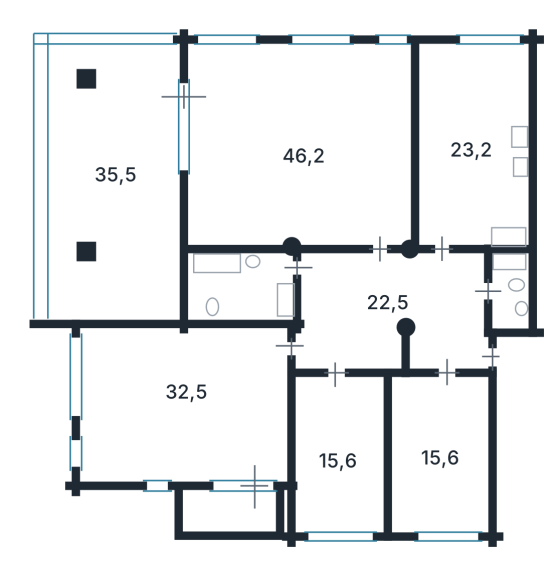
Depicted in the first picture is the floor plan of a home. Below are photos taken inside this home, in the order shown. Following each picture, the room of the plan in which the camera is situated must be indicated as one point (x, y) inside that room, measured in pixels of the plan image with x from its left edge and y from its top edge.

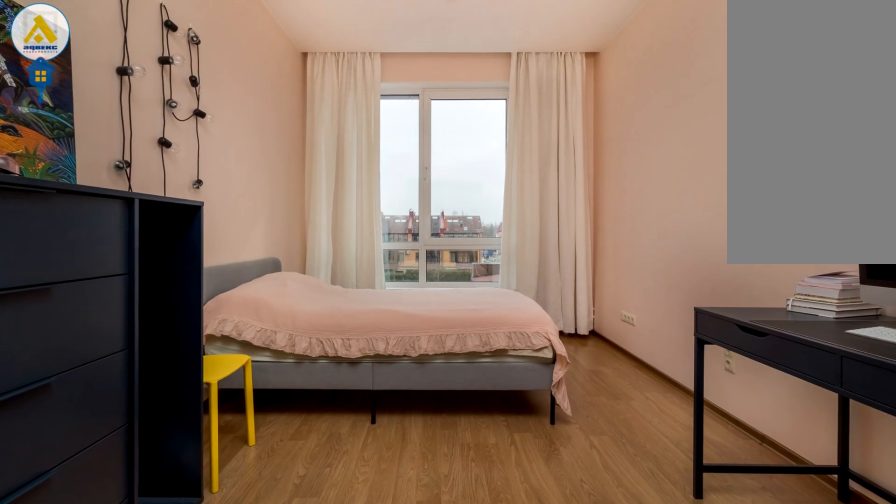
(439, 452)
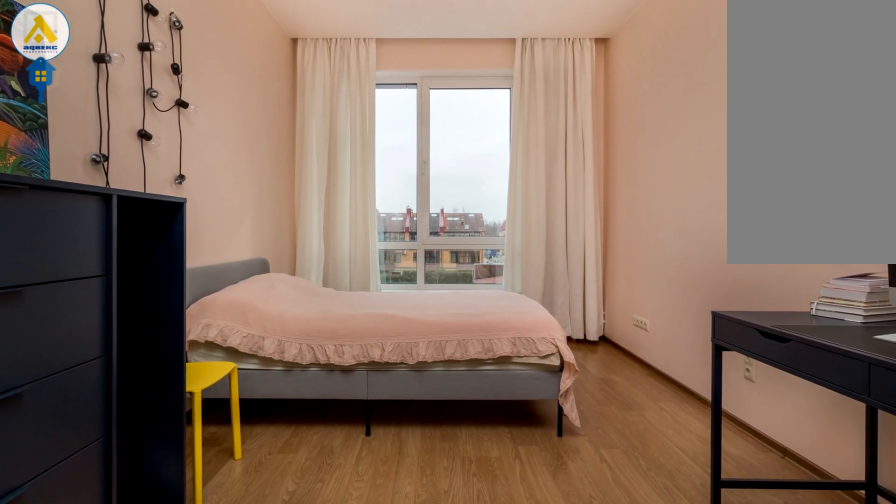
(439, 452)
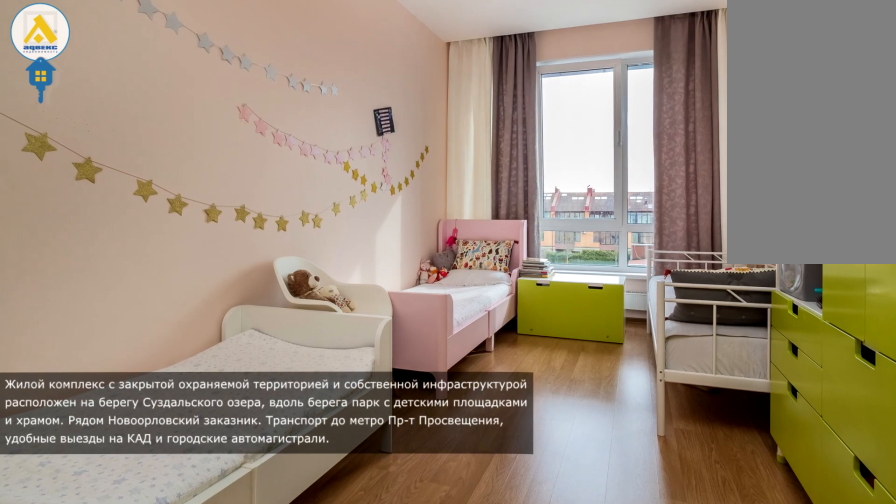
(334, 462)
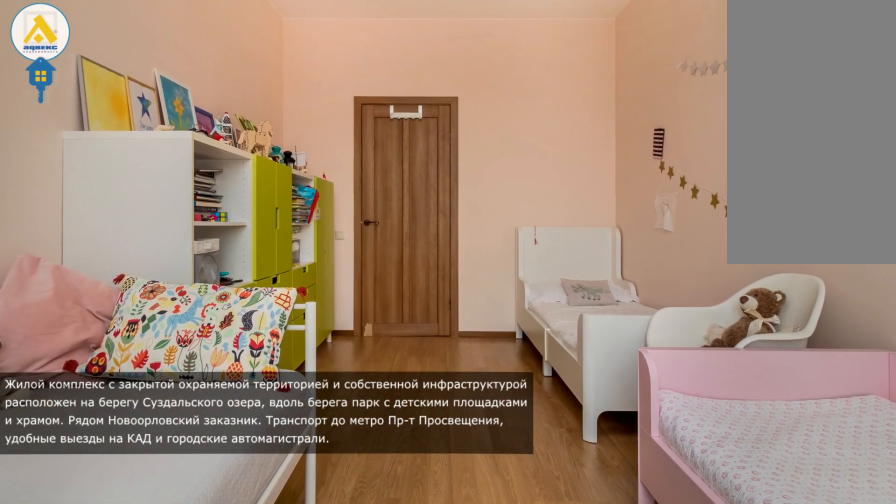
(335, 462)
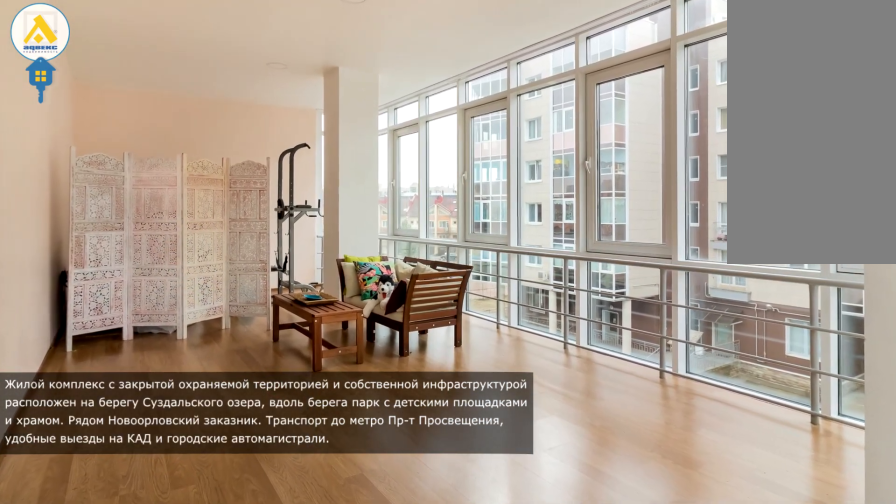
(116, 179)
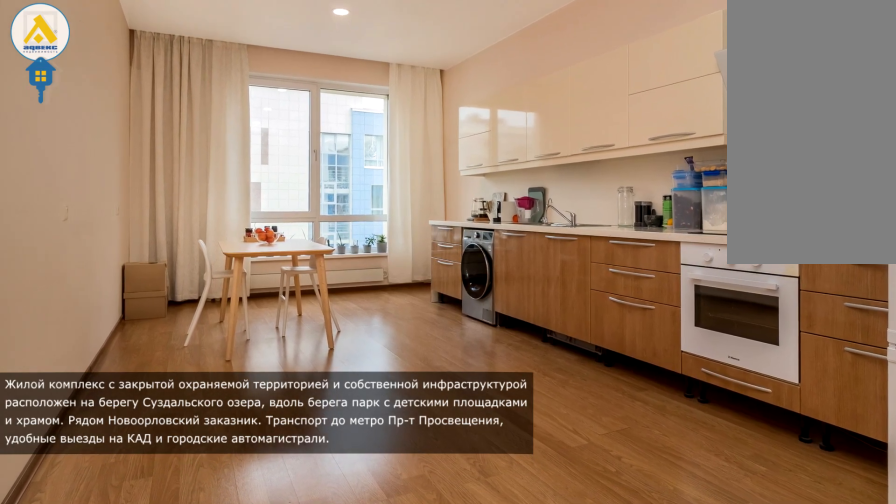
(472, 150)
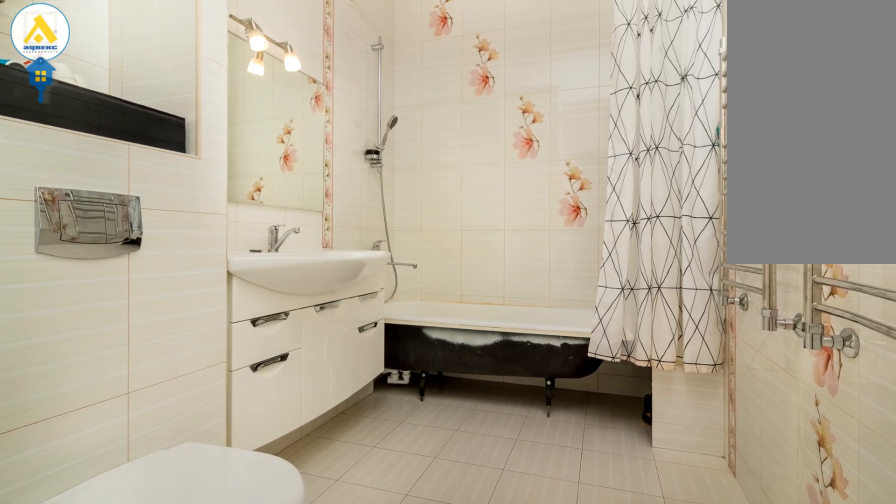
(238, 287)
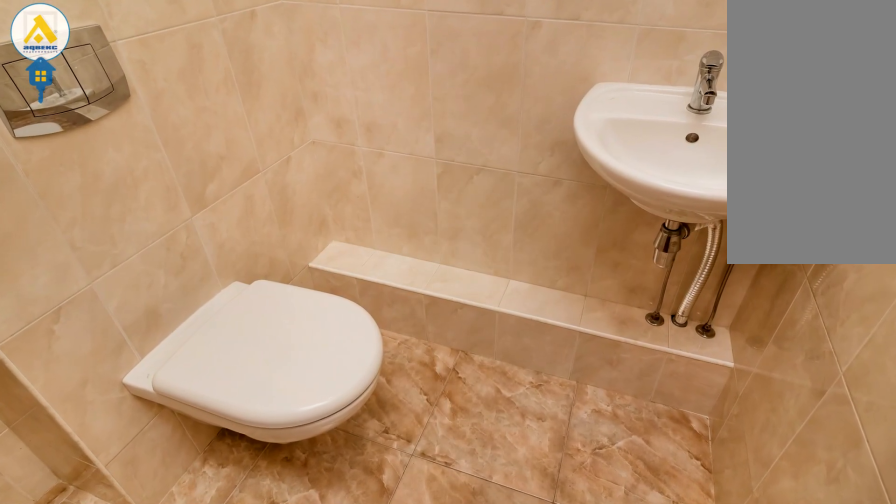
(498, 281)
